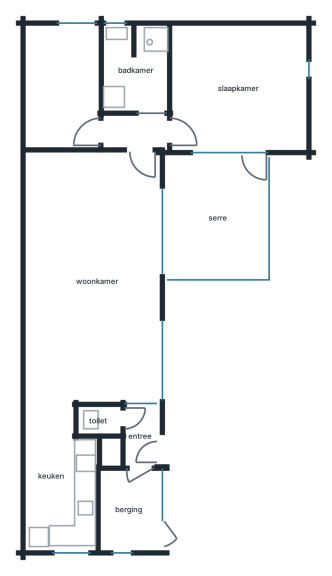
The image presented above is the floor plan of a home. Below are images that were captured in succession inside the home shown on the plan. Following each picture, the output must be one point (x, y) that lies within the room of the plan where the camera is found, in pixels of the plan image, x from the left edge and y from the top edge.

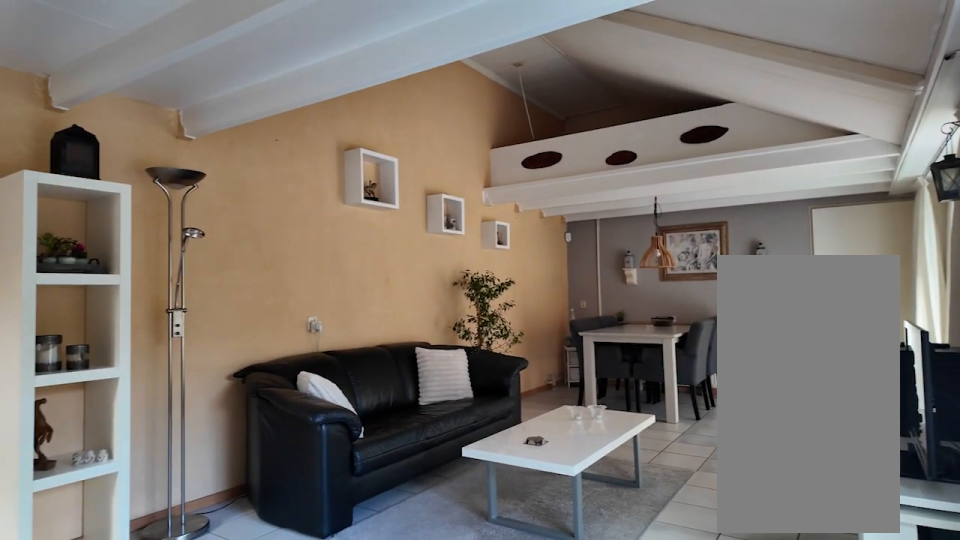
(92, 277)
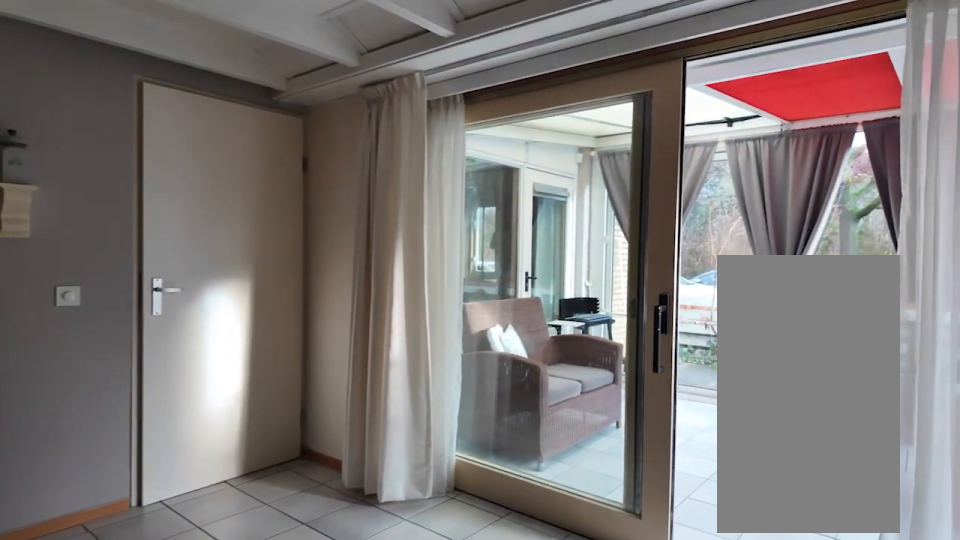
(92, 277)
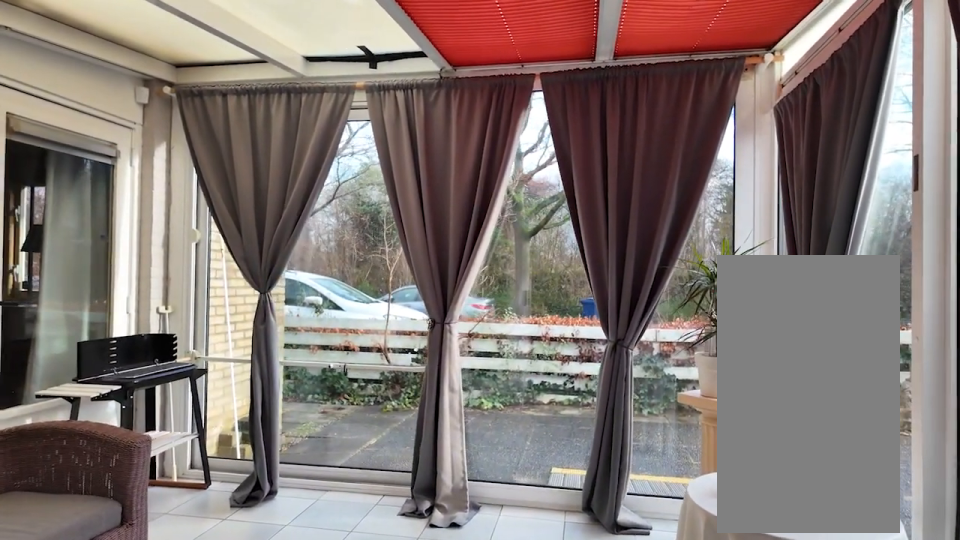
(217, 217)
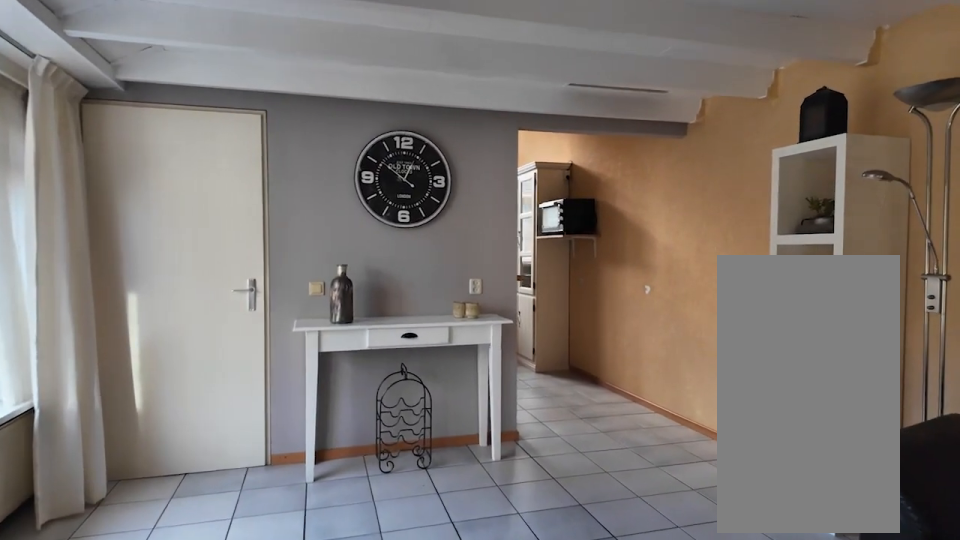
(92, 277)
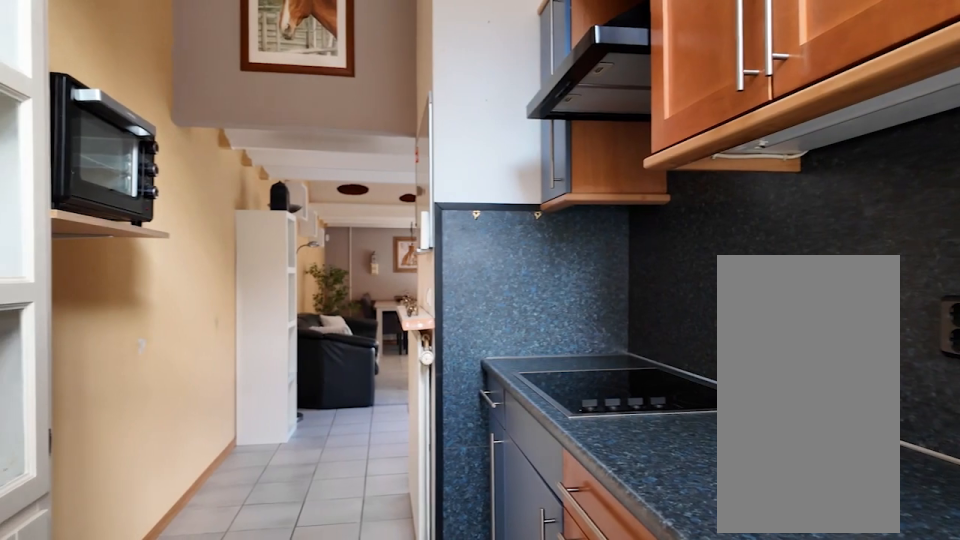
(51, 465)
